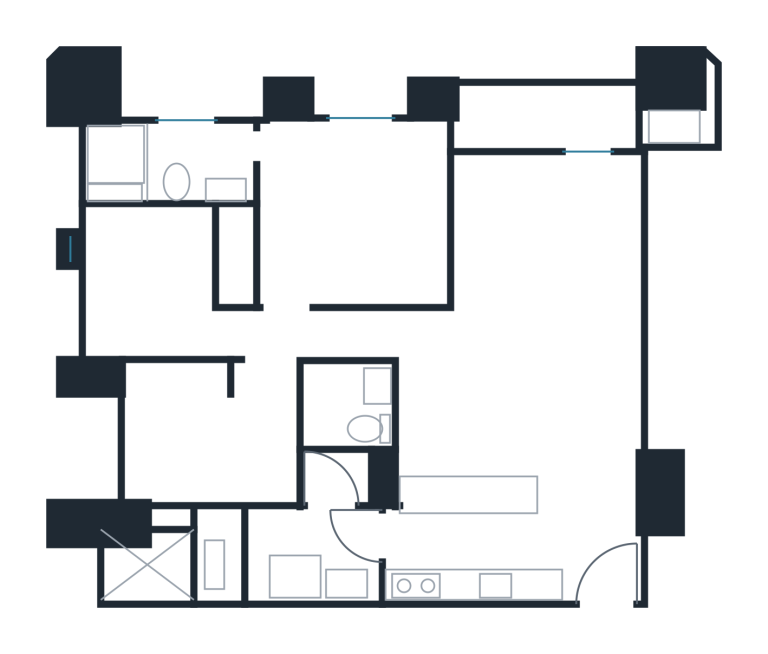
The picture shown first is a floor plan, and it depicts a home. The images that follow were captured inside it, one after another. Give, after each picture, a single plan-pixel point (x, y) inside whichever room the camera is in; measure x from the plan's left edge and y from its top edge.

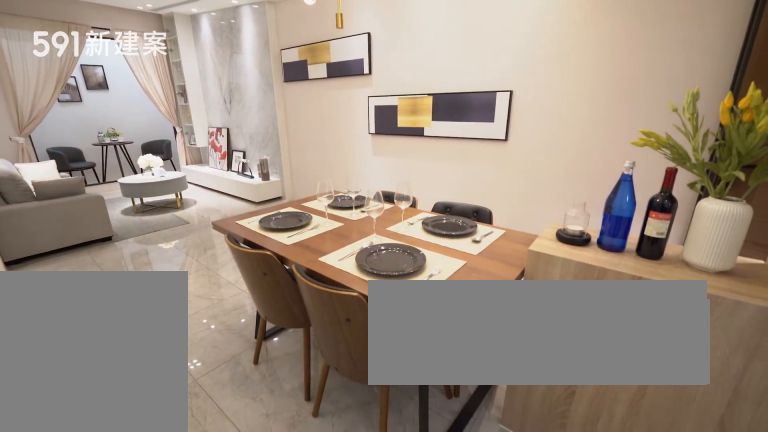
(483, 413)
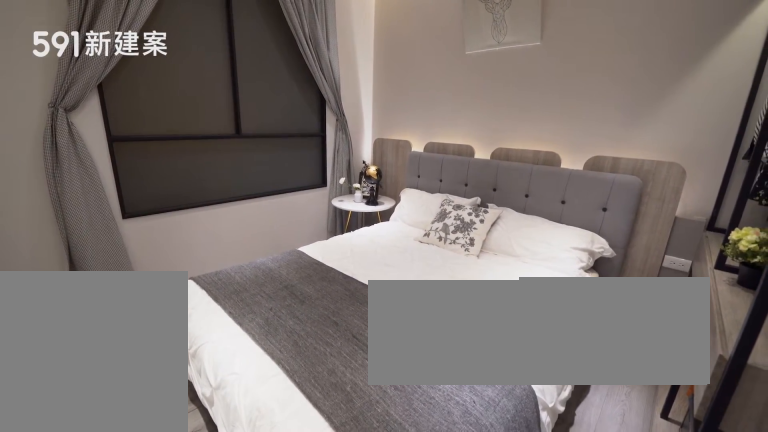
(356, 212)
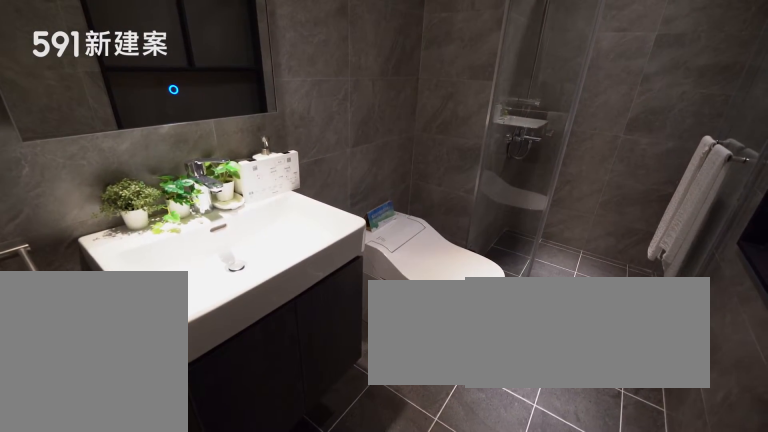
(169, 166)
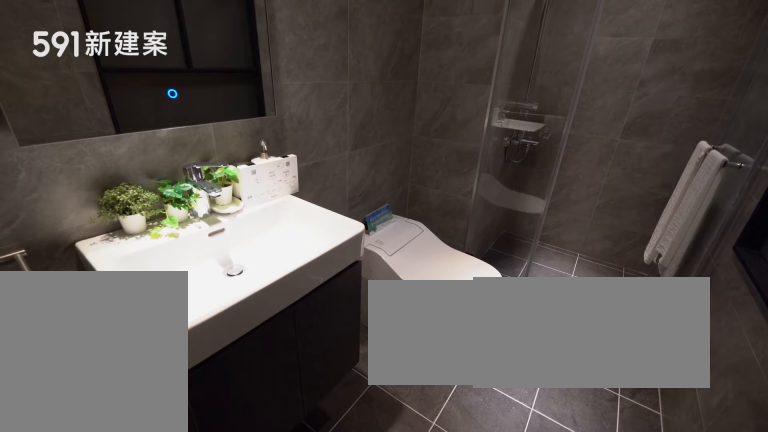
(169, 166)
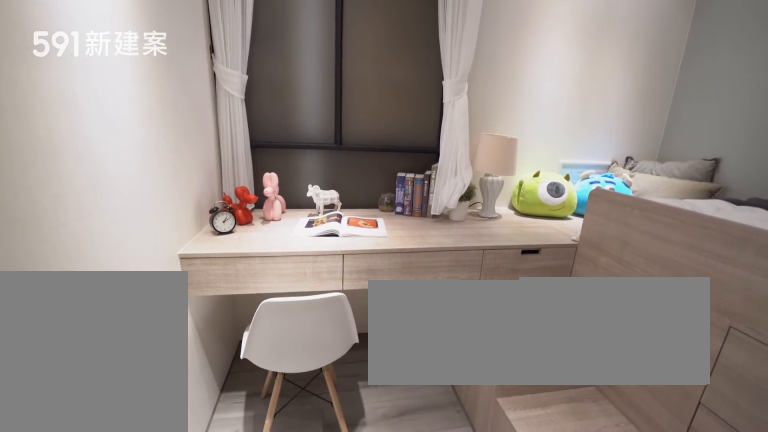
(169, 281)
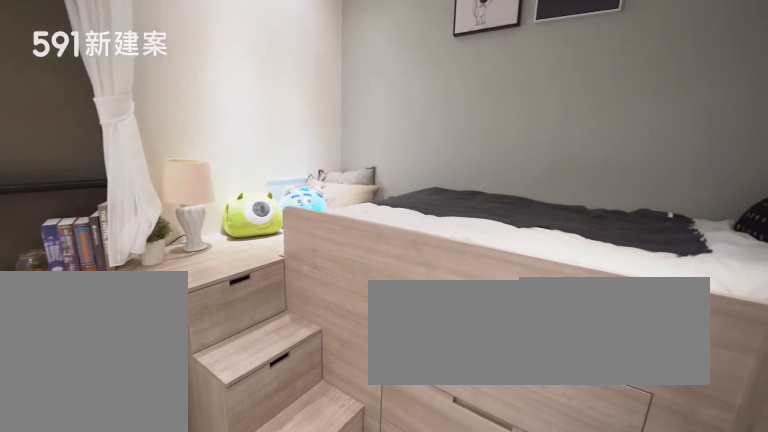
(169, 281)
